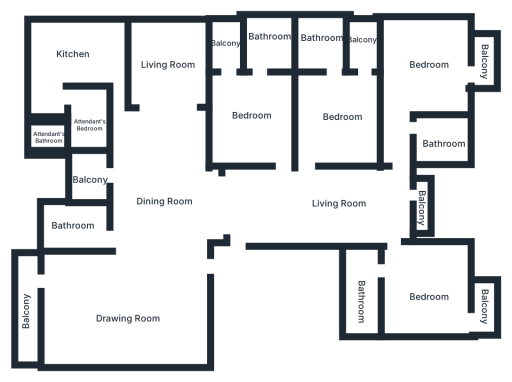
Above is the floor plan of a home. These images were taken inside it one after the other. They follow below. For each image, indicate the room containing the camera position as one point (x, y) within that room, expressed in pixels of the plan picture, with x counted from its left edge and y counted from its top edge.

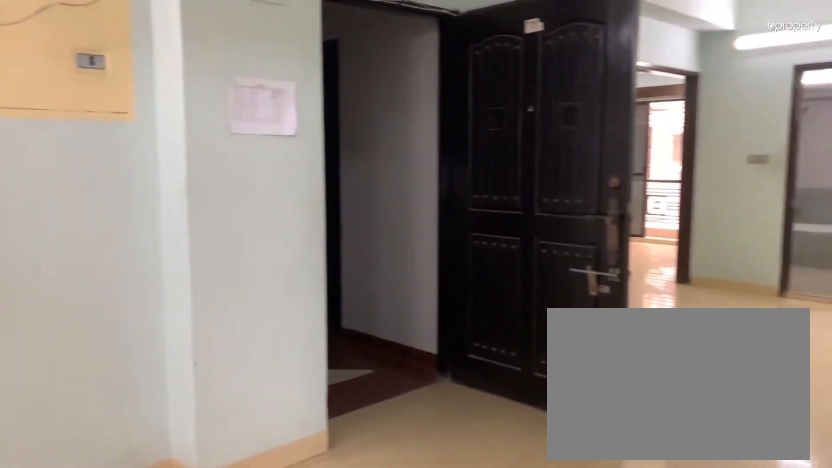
(314, 202)
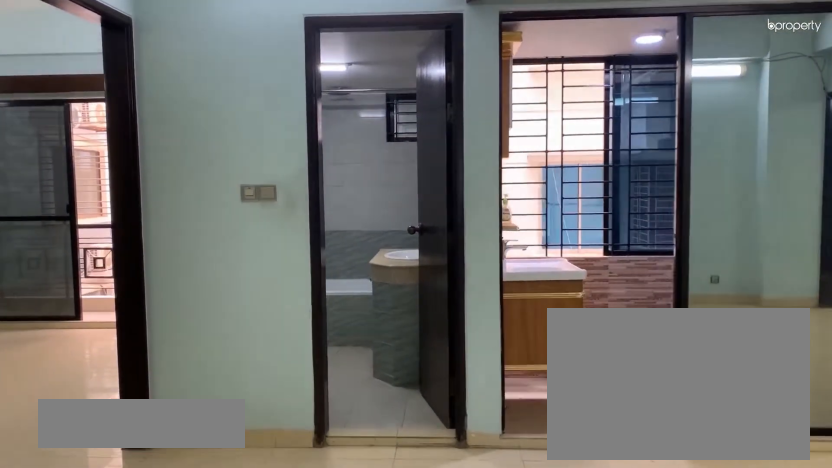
(157, 189)
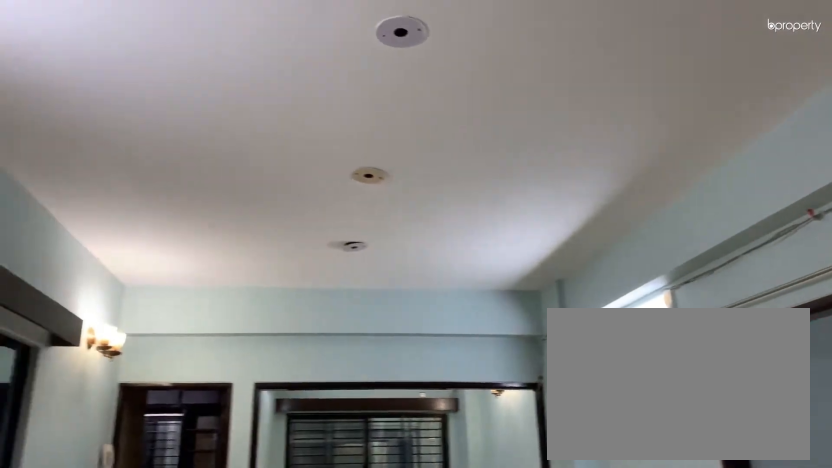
(157, 189)
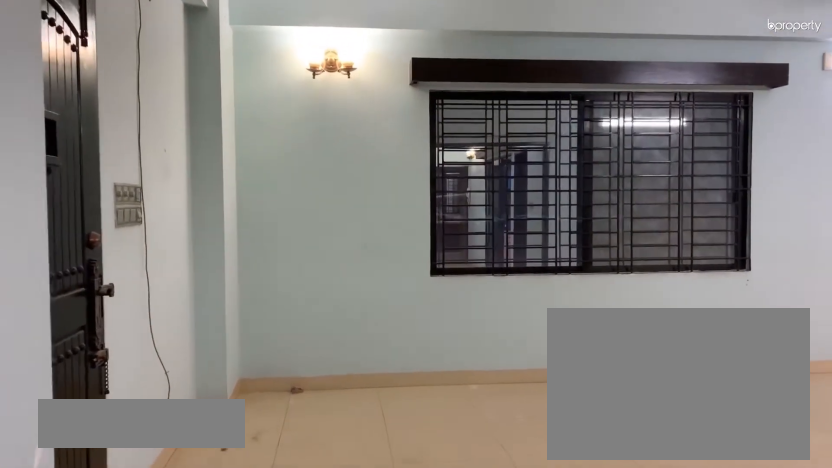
(128, 305)
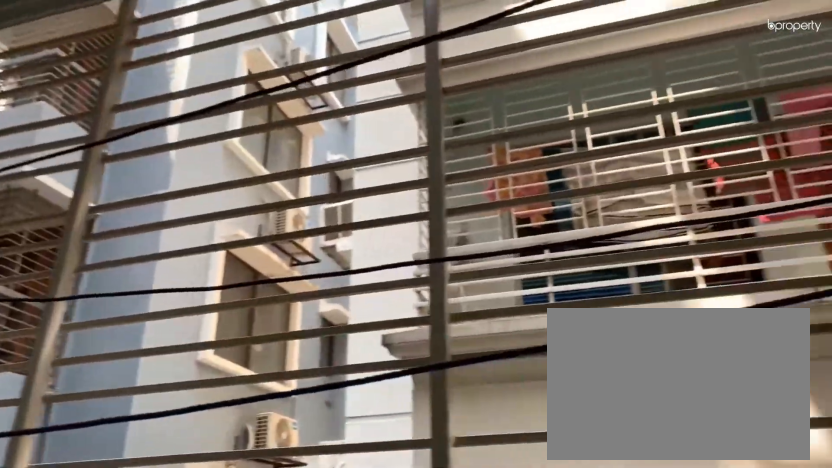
(24, 312)
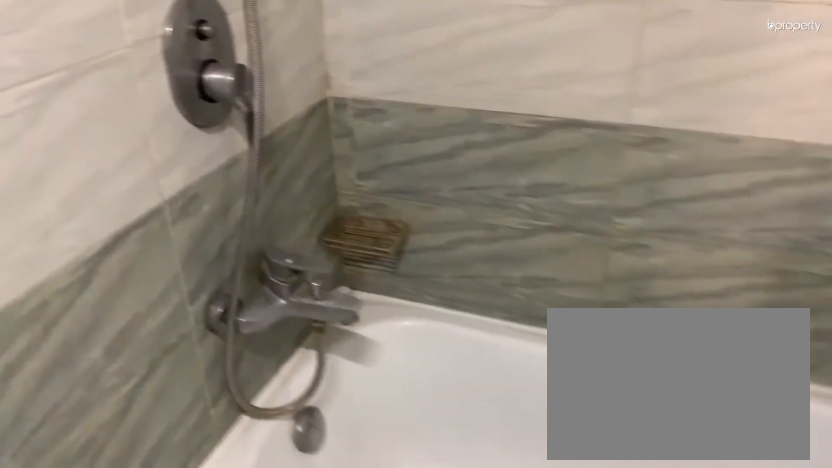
(80, 228)
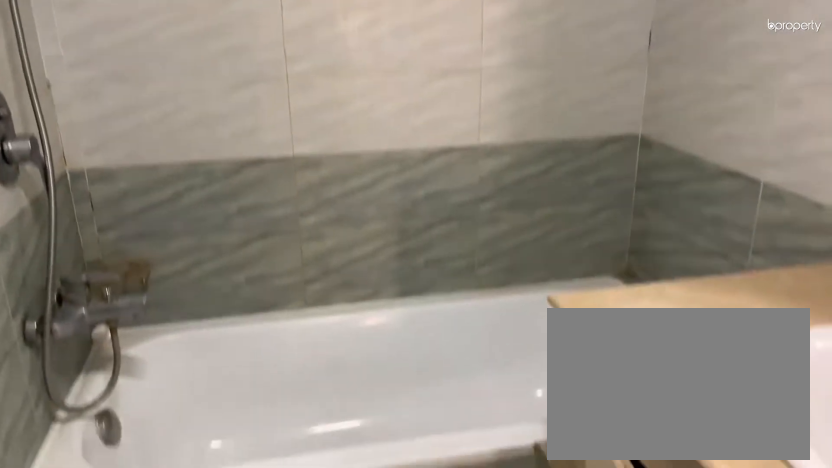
(80, 228)
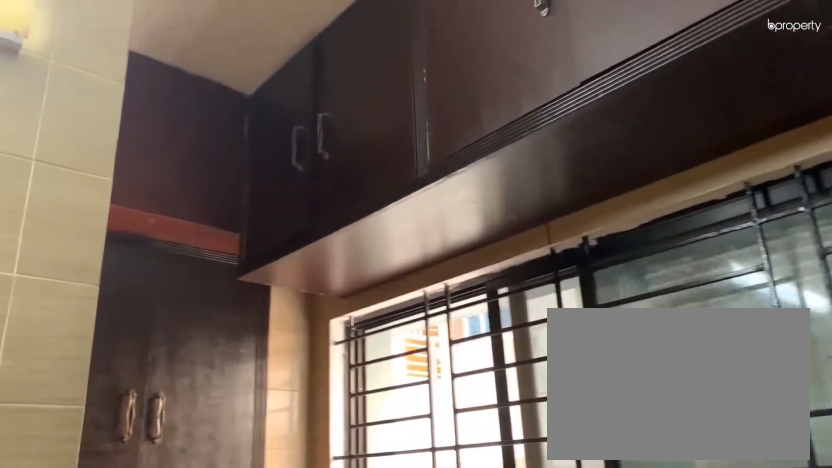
(70, 50)
